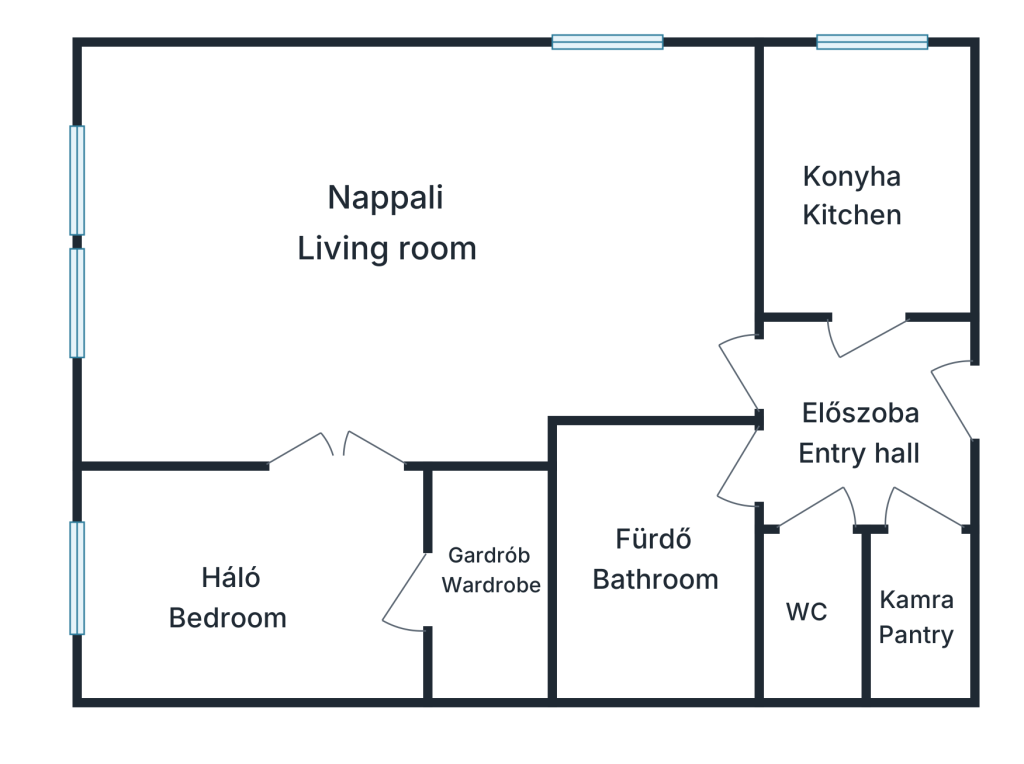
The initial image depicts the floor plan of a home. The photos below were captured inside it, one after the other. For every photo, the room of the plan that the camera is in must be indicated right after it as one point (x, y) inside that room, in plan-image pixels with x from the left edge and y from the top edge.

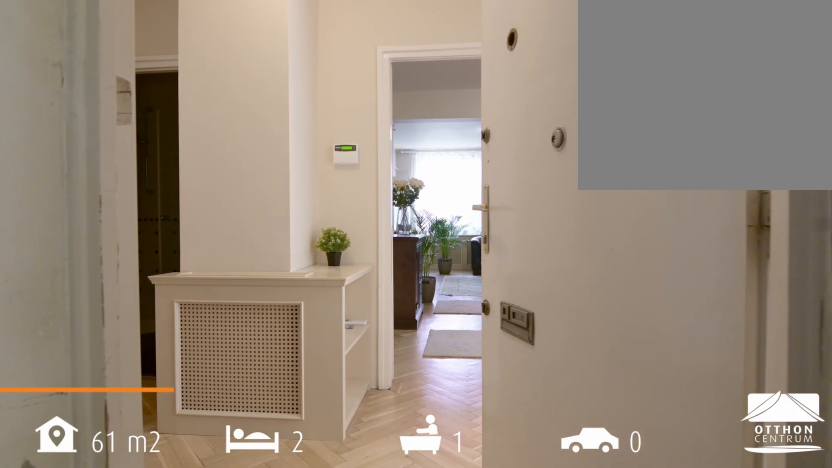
(862, 412)
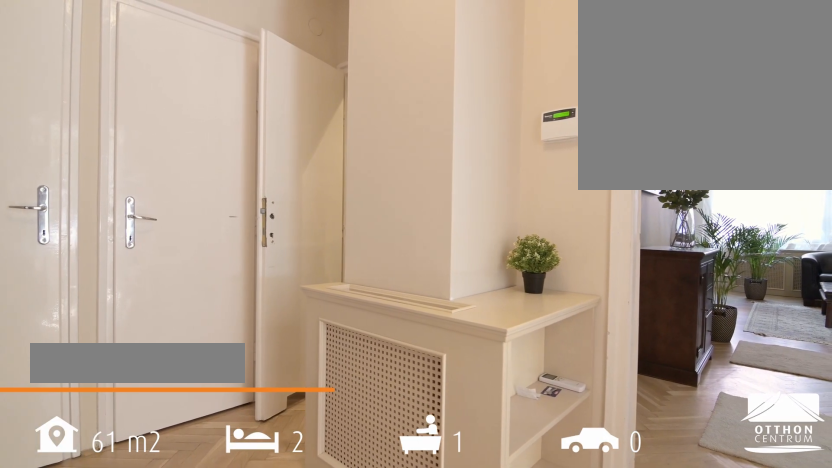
(862, 412)
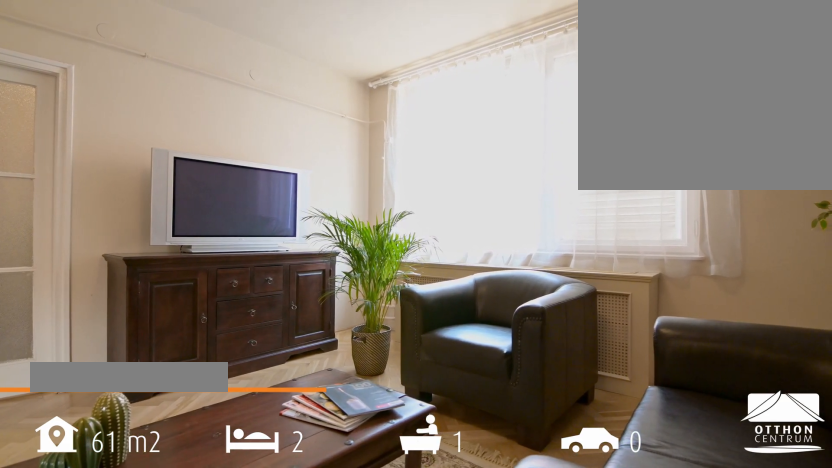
(426, 245)
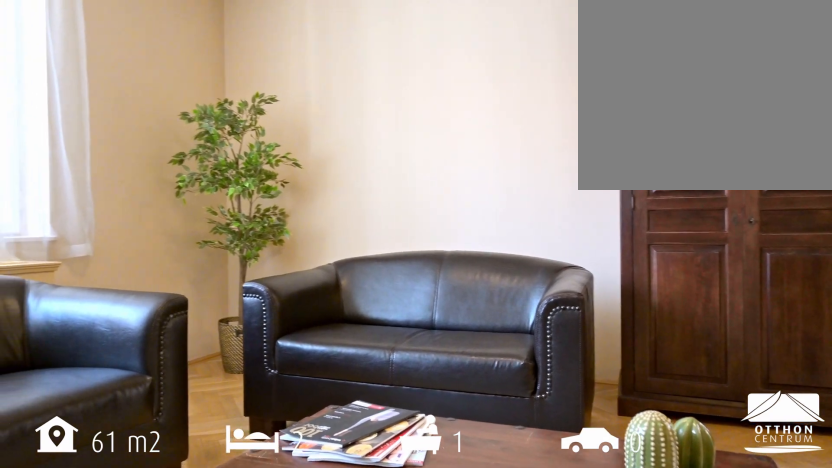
(426, 245)
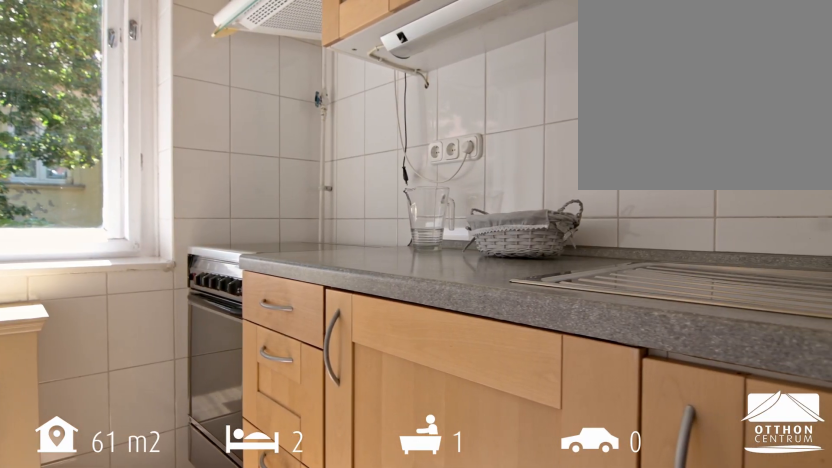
(857, 184)
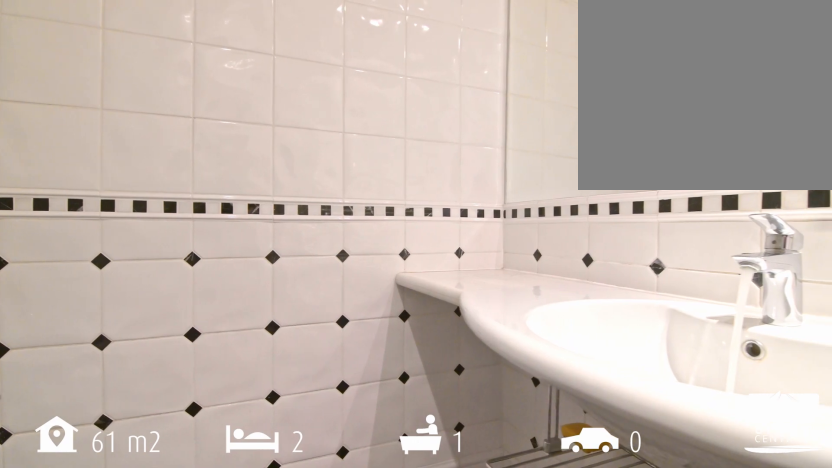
(649, 569)
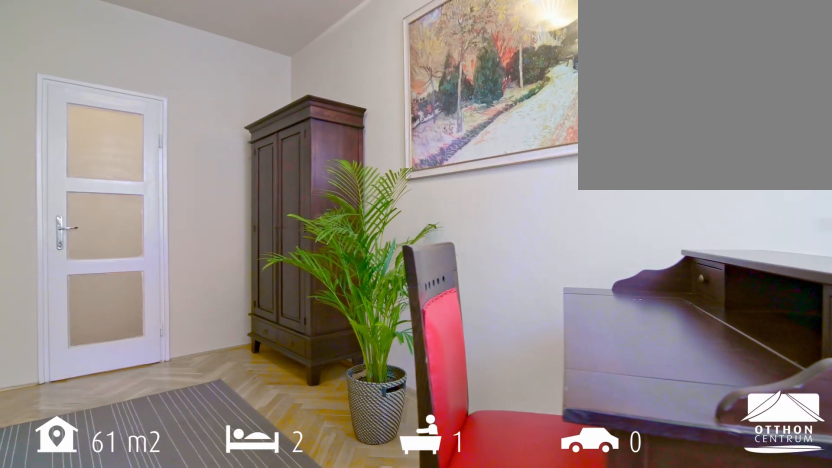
(283, 579)
